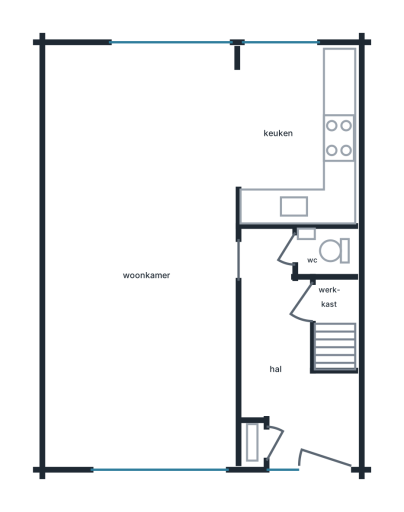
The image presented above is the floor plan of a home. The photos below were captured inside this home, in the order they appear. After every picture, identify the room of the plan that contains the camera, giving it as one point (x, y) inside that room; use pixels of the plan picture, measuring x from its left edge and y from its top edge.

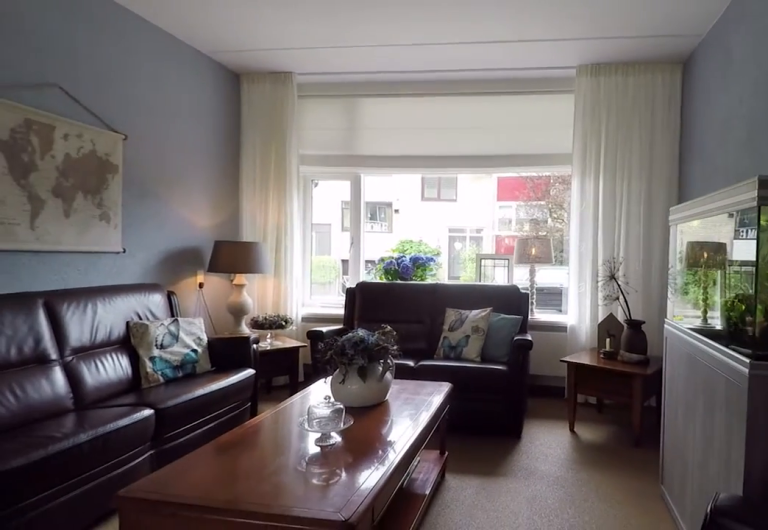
(146, 173)
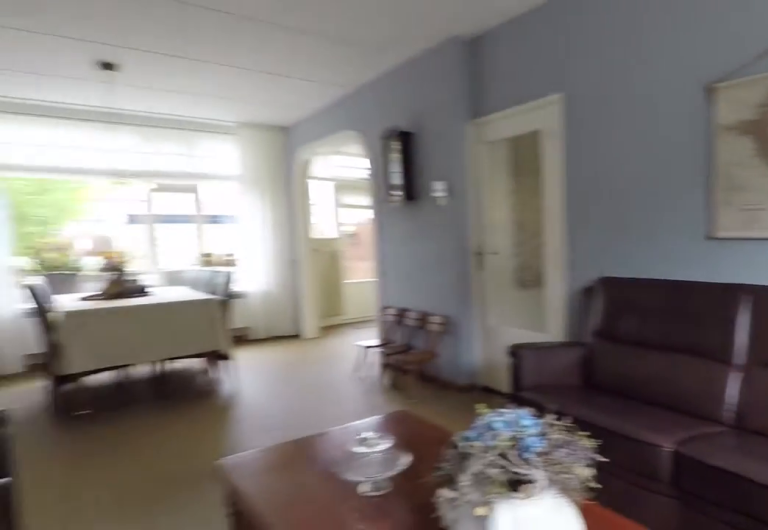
(146, 173)
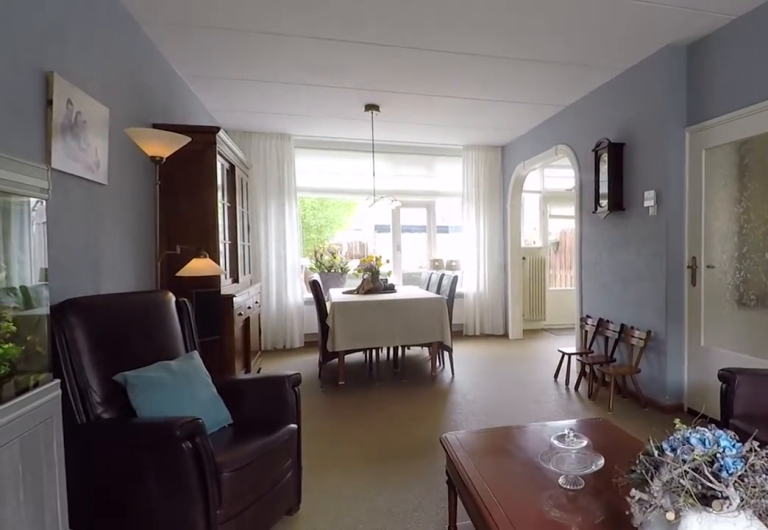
(146, 173)
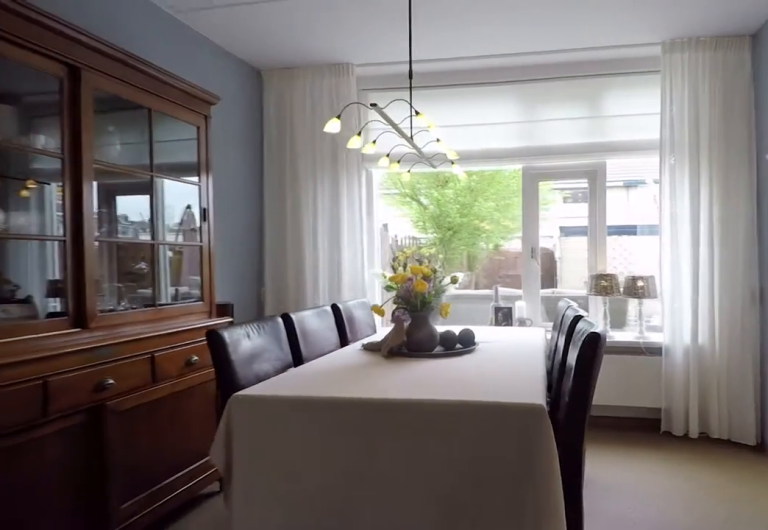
(146, 173)
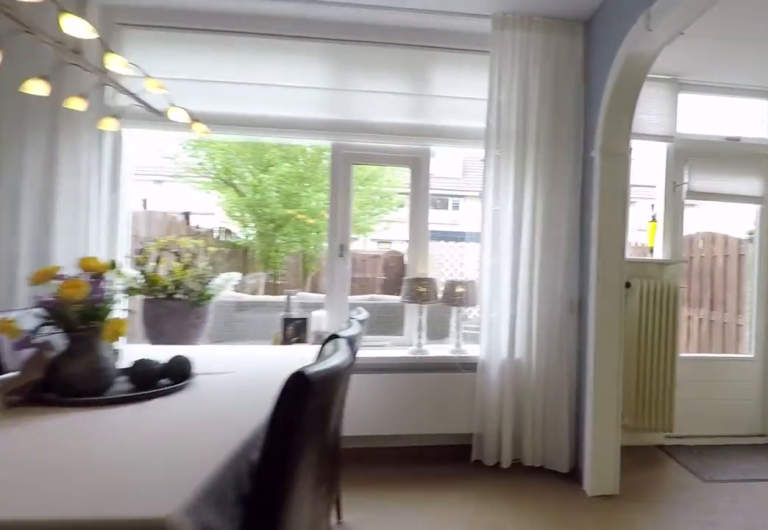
(146, 173)
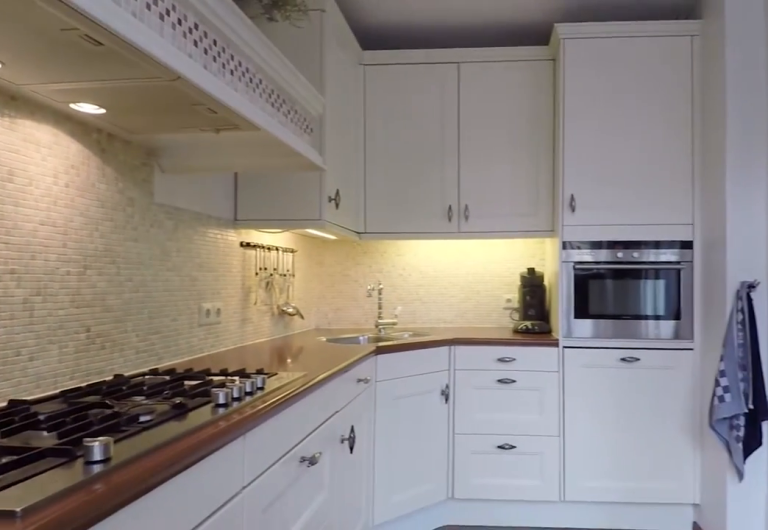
(295, 136)
